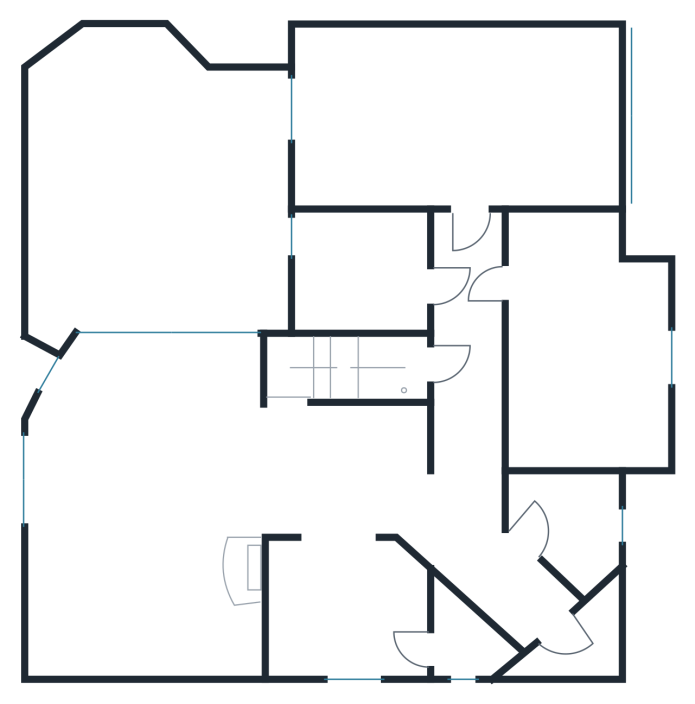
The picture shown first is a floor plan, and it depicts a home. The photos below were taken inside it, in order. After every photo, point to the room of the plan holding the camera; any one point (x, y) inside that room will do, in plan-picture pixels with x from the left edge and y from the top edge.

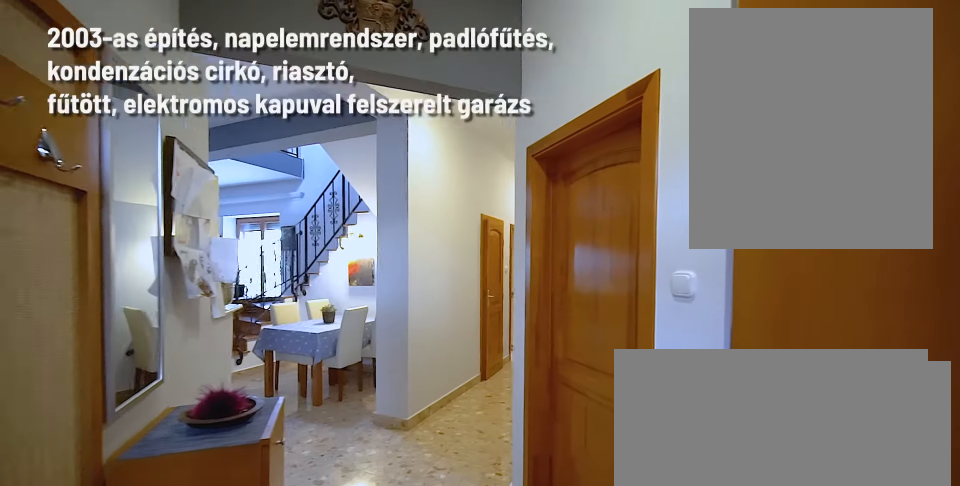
(501, 580)
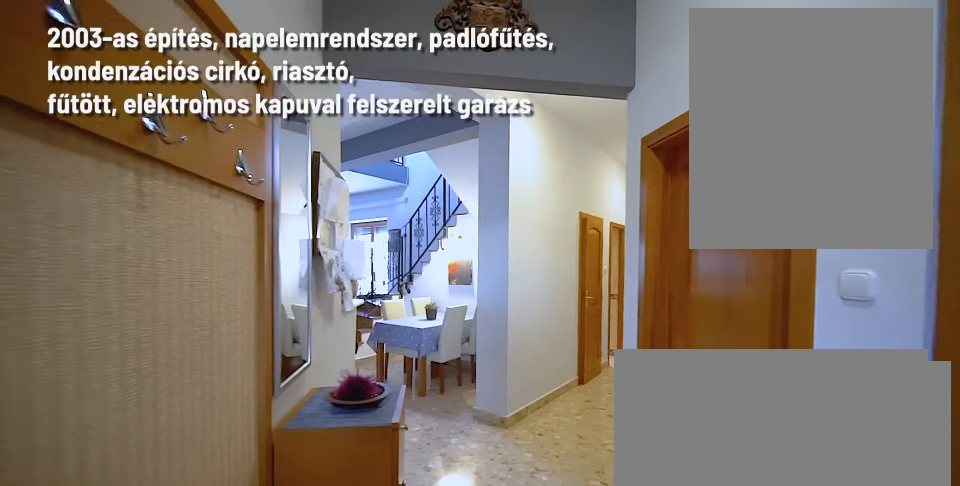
(502, 580)
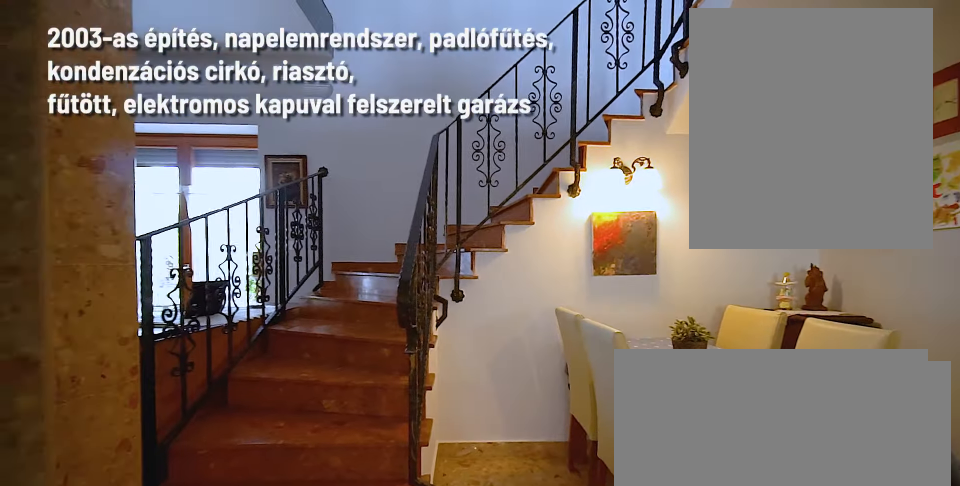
(345, 477)
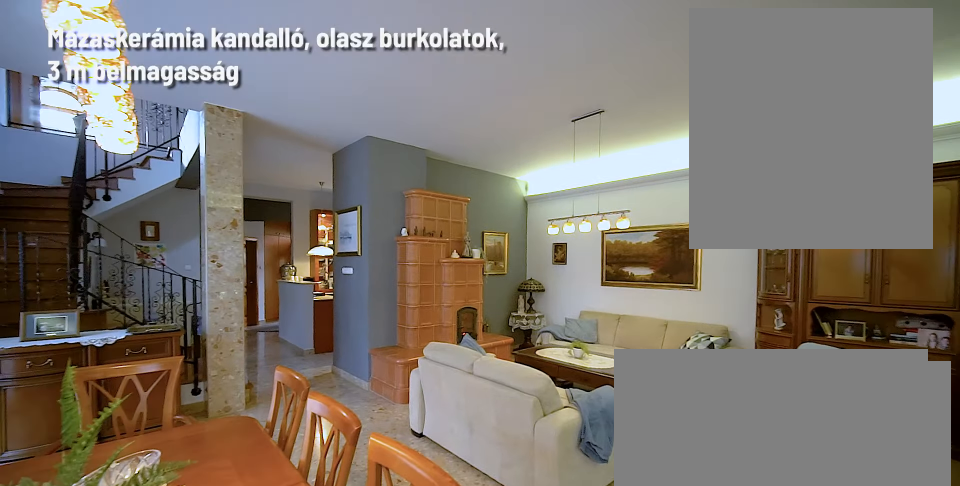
(146, 515)
